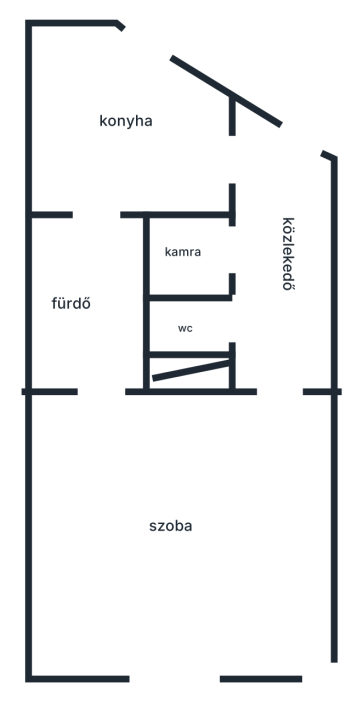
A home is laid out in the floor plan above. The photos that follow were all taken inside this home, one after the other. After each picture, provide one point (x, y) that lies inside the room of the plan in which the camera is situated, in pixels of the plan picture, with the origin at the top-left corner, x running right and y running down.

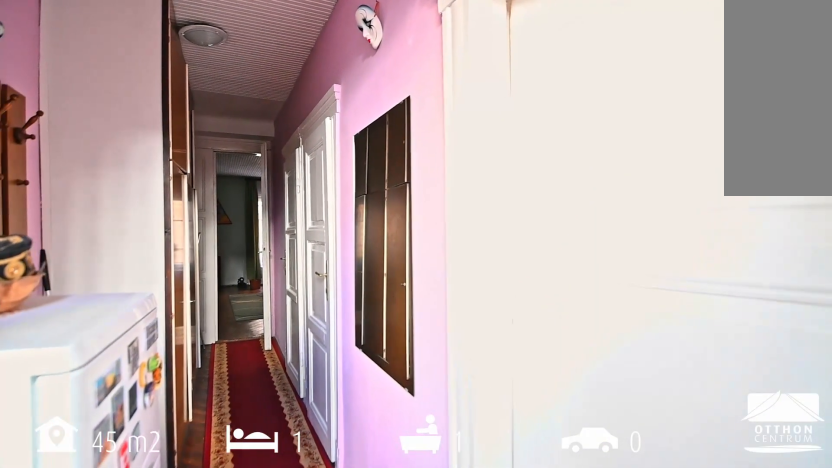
(288, 194)
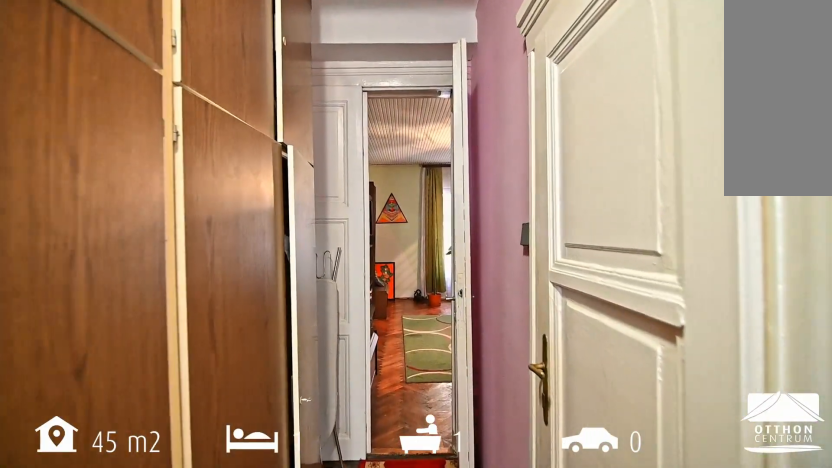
(288, 194)
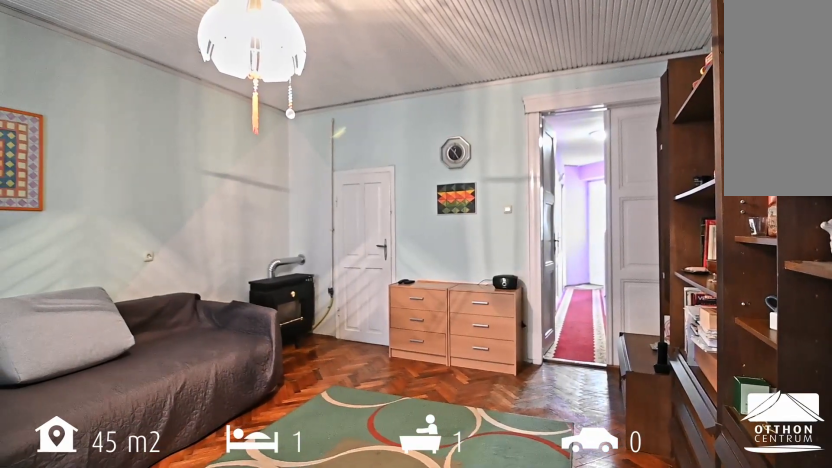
(173, 506)
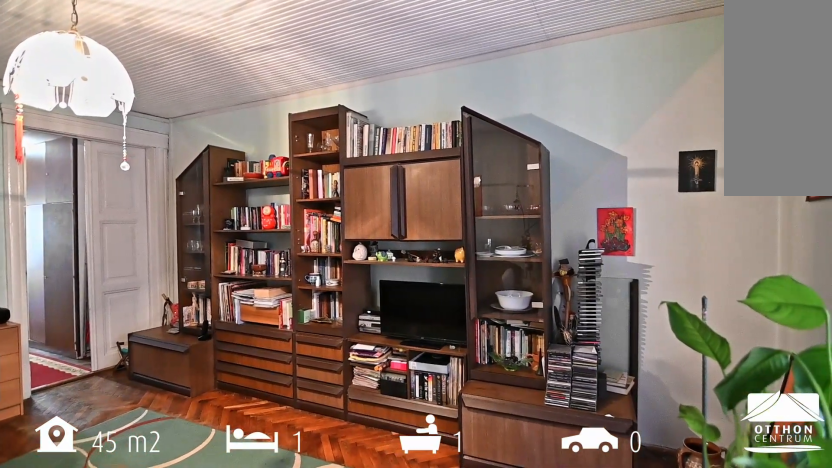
(173, 506)
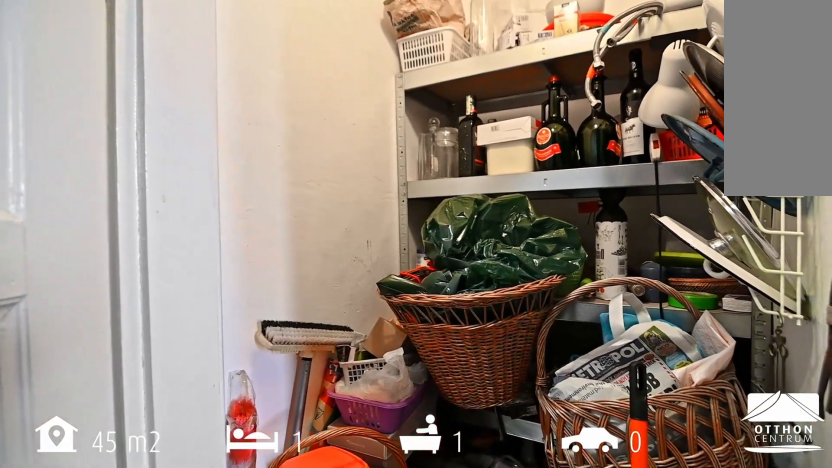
(195, 248)
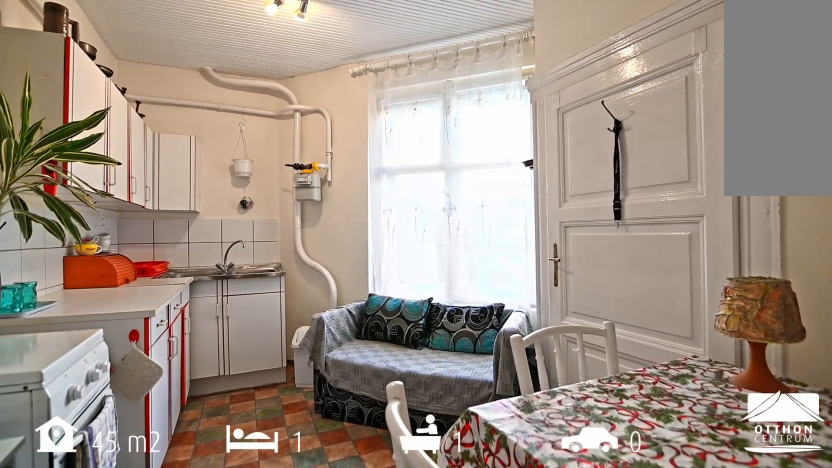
(124, 139)
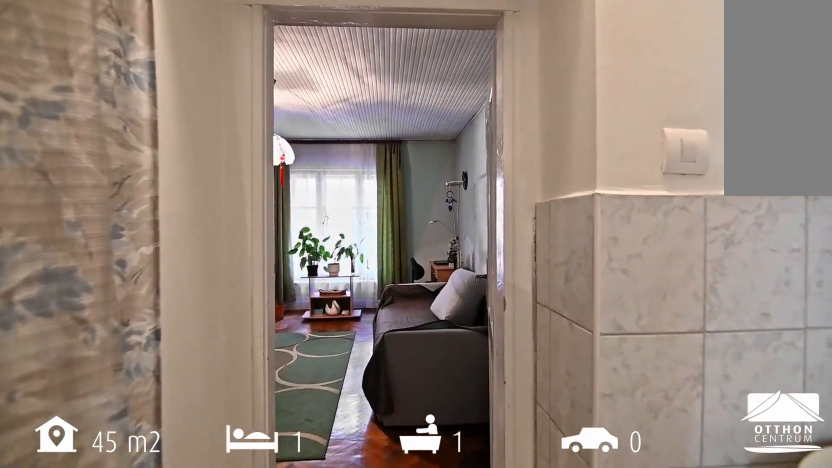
(91, 304)
